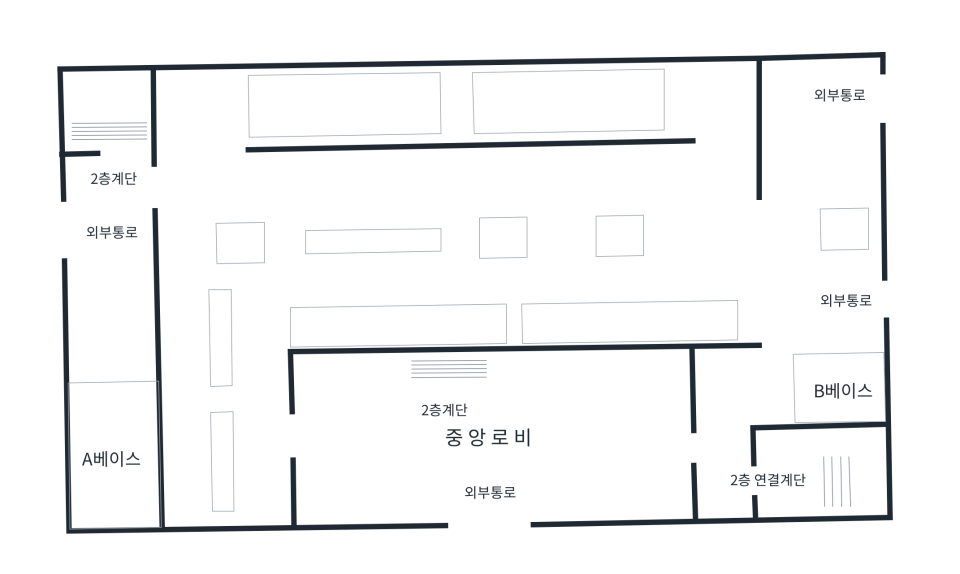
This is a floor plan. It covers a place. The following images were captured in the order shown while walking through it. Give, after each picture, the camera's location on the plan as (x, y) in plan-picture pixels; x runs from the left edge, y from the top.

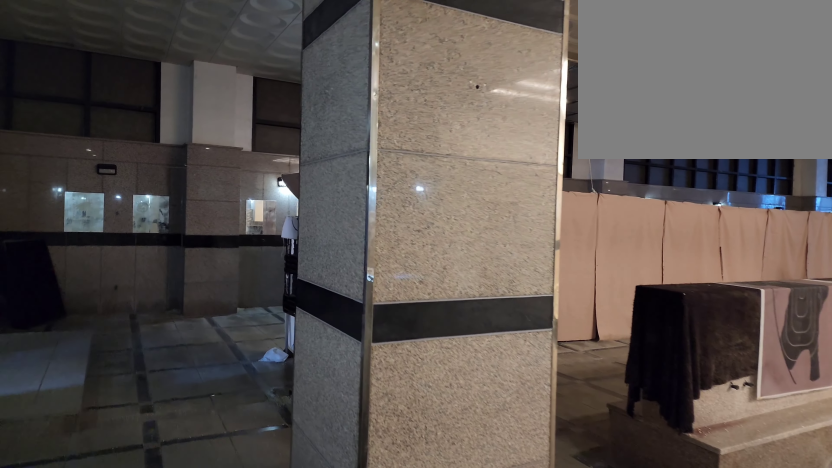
(184, 232)
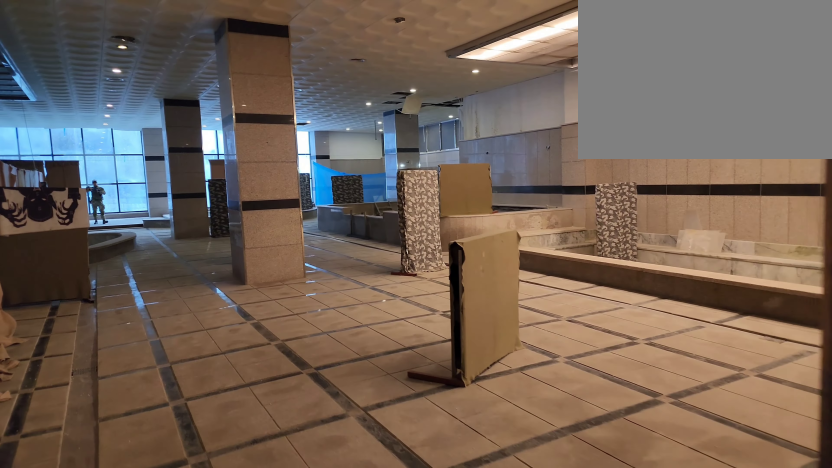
(291, 214)
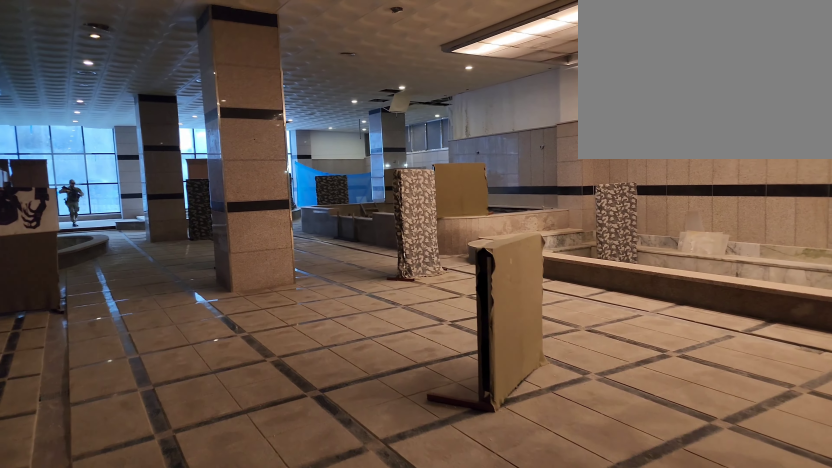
(291, 214)
